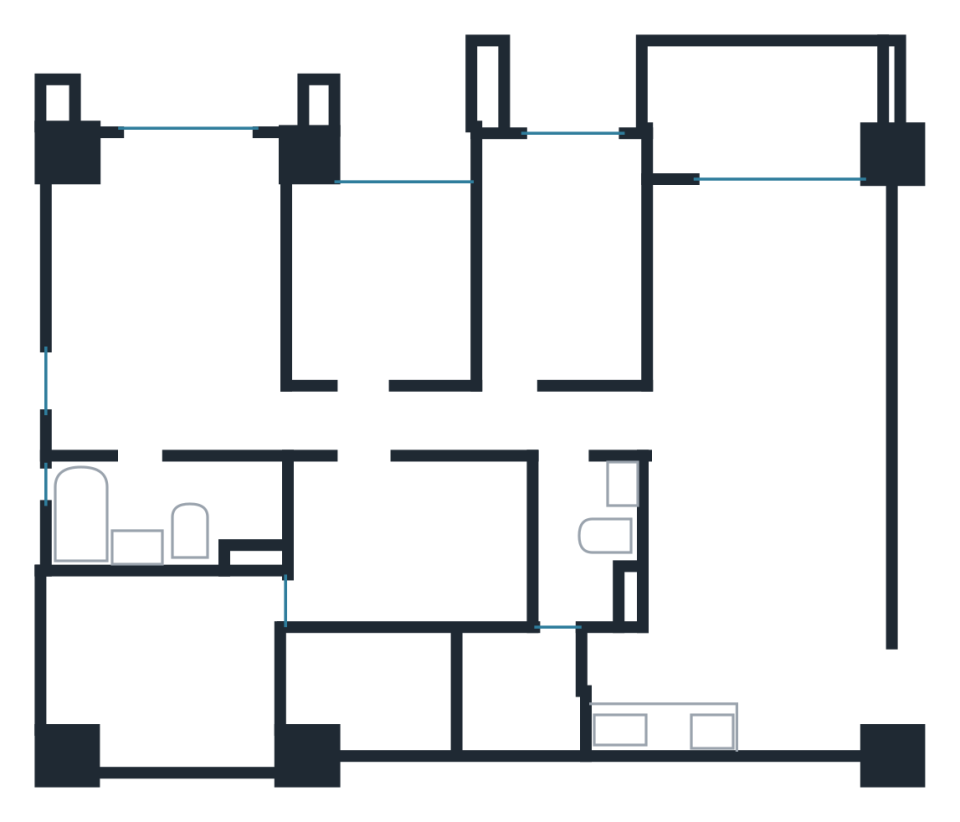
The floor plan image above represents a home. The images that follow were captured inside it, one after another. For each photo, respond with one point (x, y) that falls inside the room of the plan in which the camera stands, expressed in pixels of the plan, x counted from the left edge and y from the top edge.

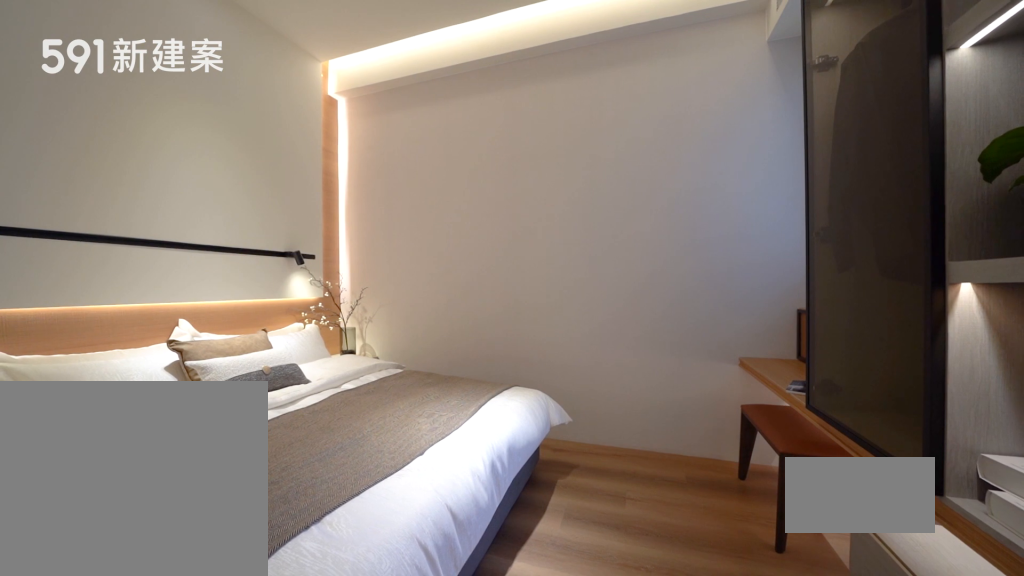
(418, 544)
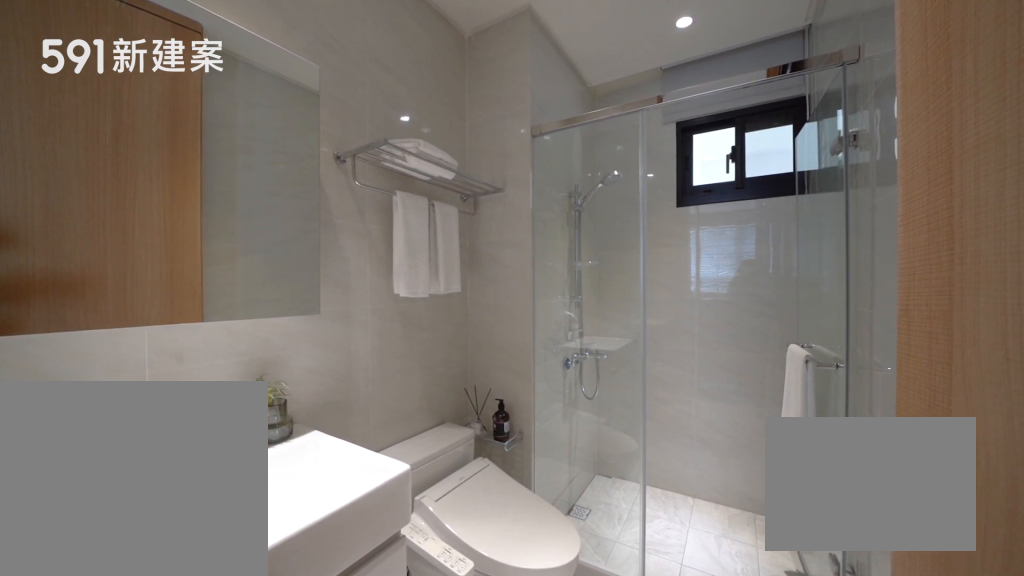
(585, 545)
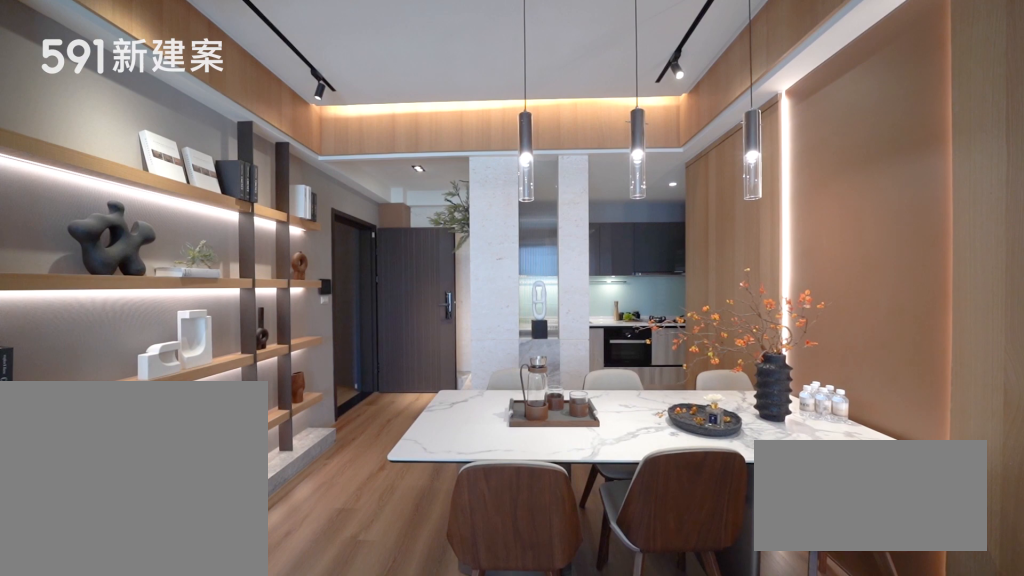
(763, 524)
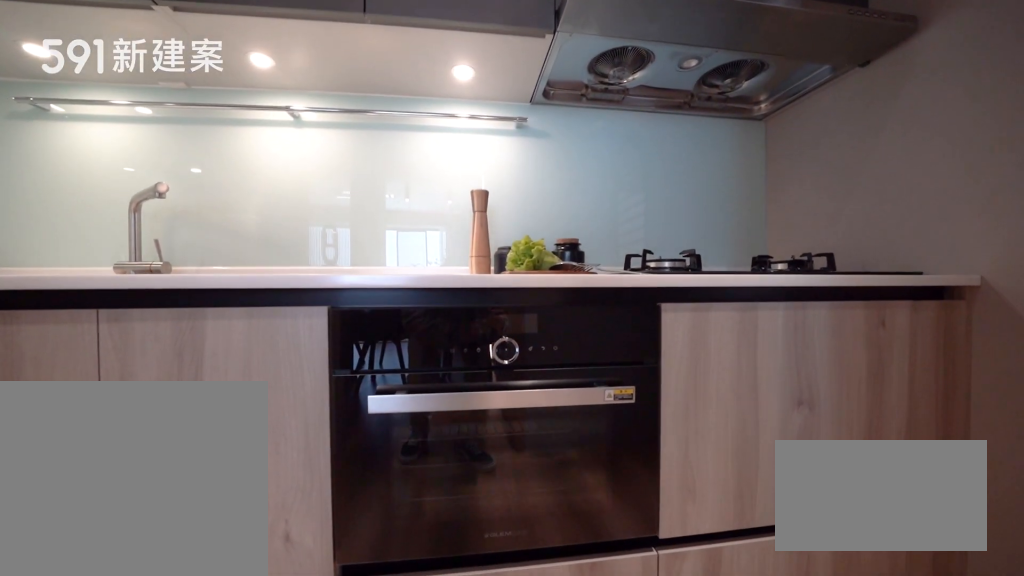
(689, 693)
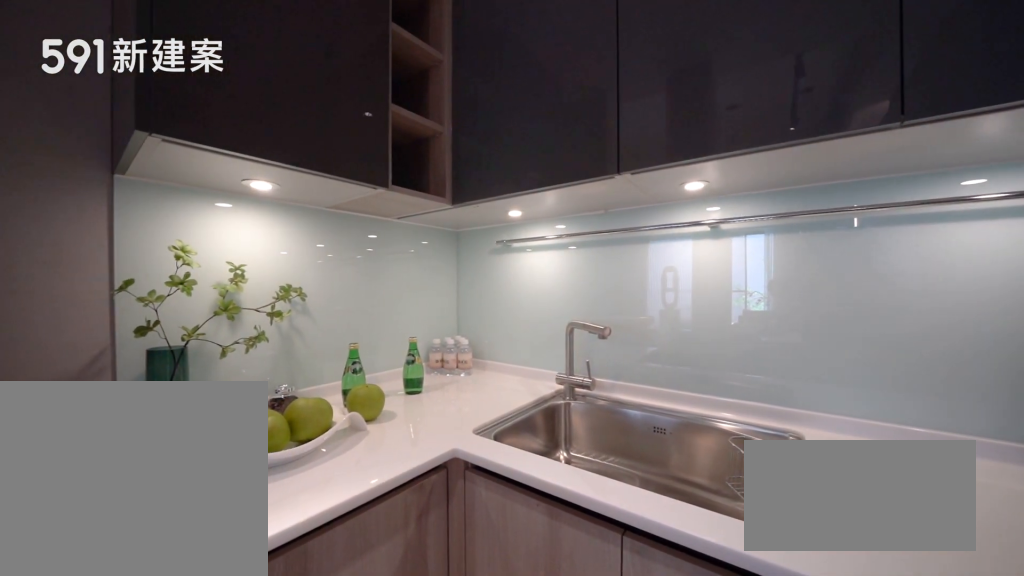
(689, 693)
